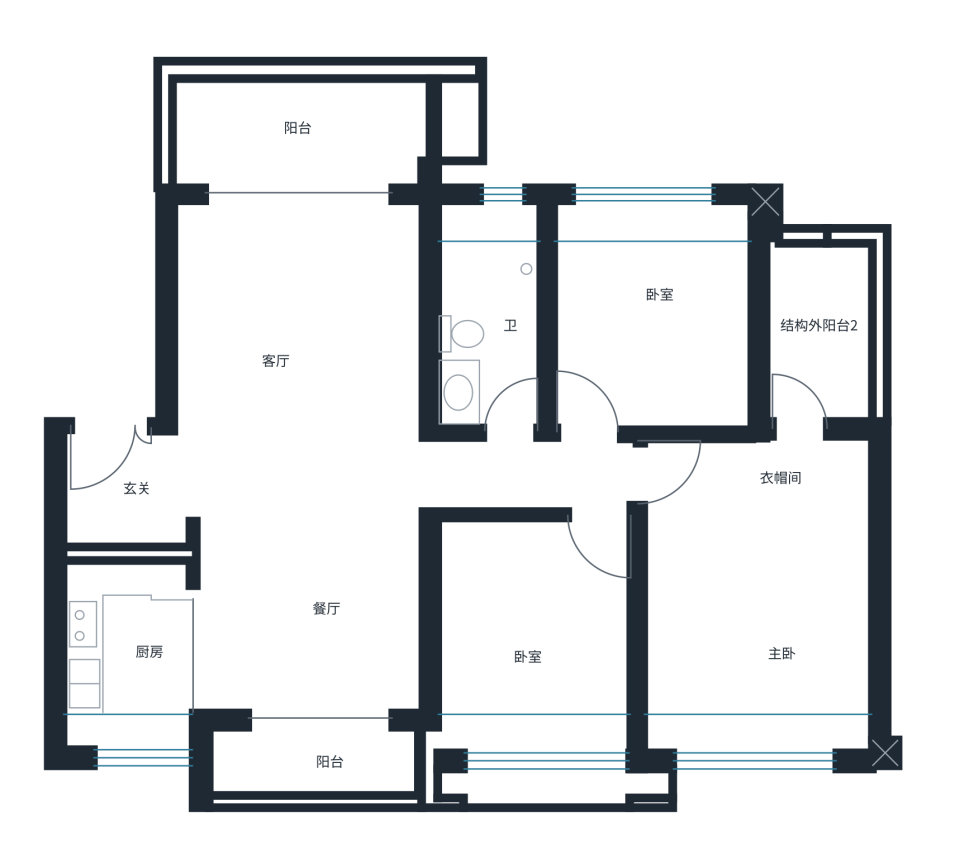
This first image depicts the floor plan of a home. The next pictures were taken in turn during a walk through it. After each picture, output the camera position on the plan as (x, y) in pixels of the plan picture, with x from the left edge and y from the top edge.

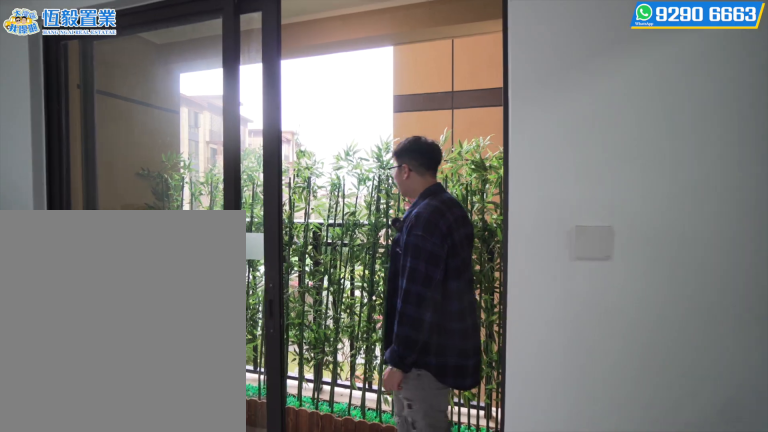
(281, 756)
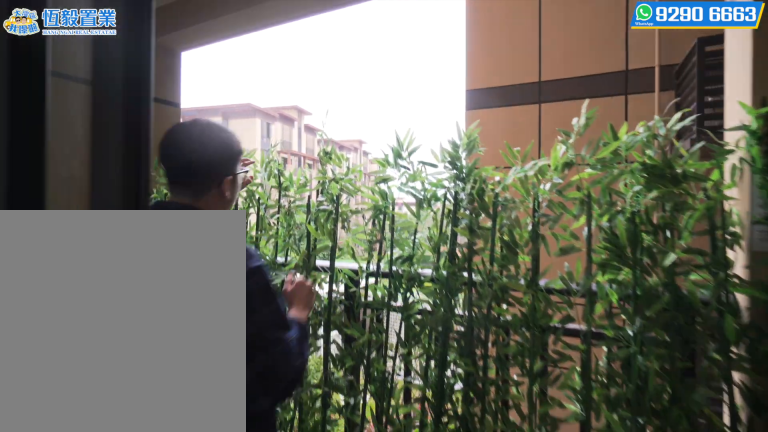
(336, 753)
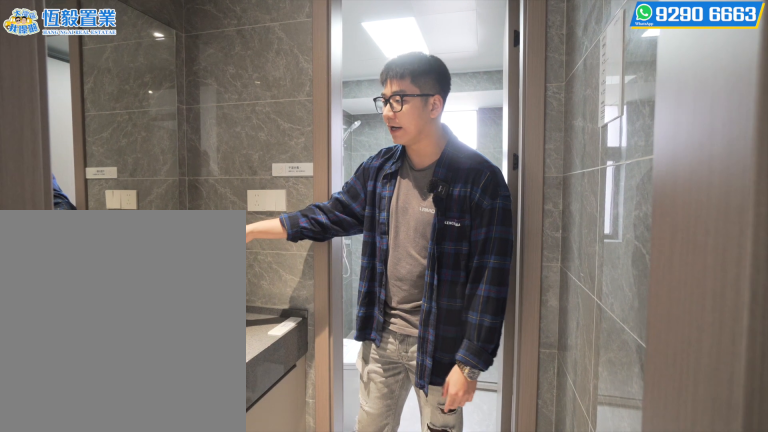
(507, 380)
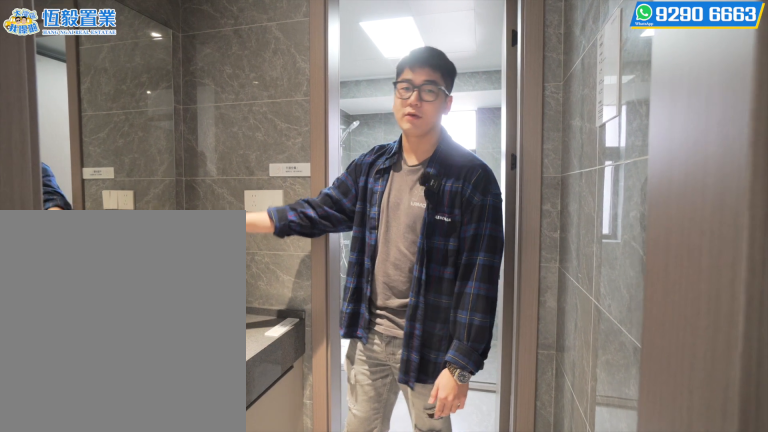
(507, 380)
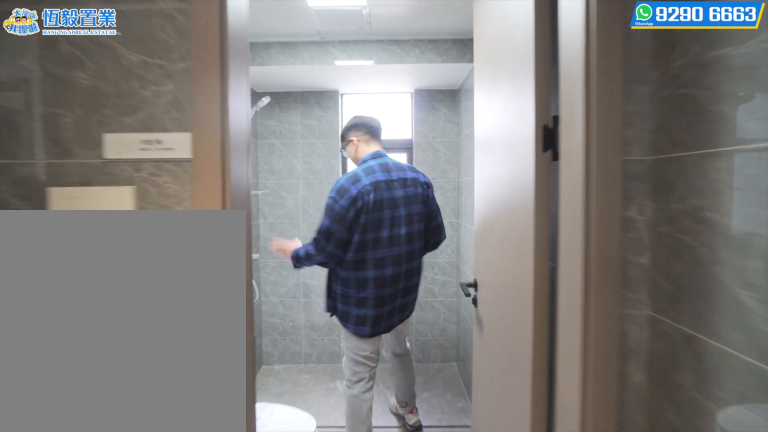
(506, 285)
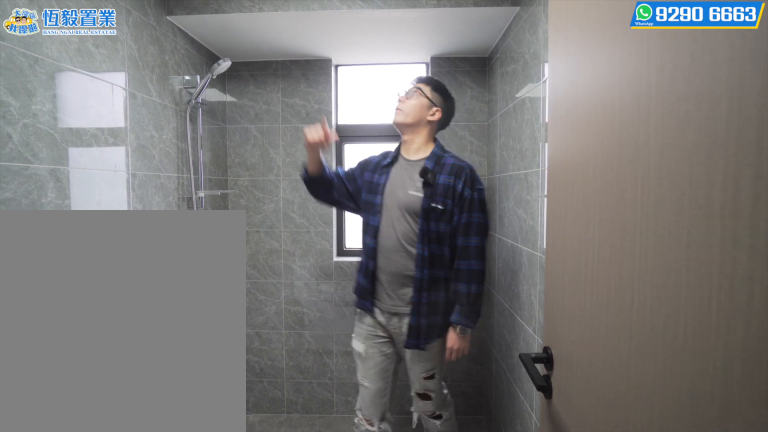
(506, 235)
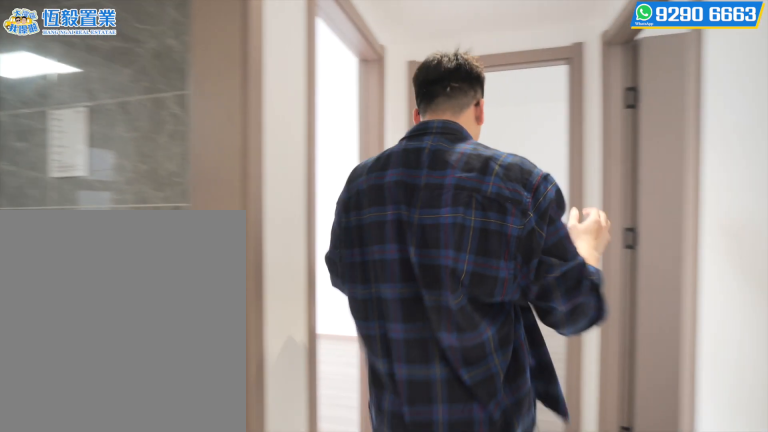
(536, 475)
